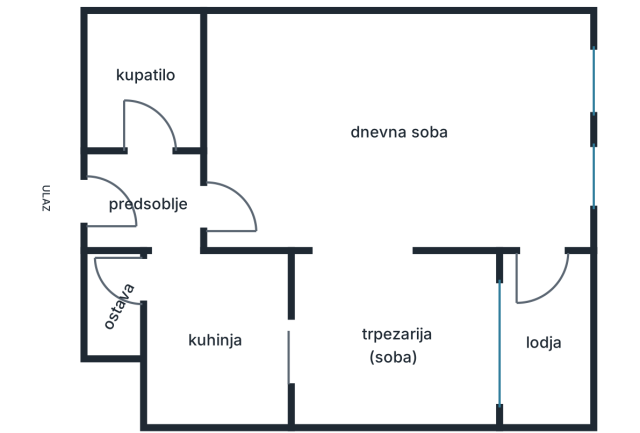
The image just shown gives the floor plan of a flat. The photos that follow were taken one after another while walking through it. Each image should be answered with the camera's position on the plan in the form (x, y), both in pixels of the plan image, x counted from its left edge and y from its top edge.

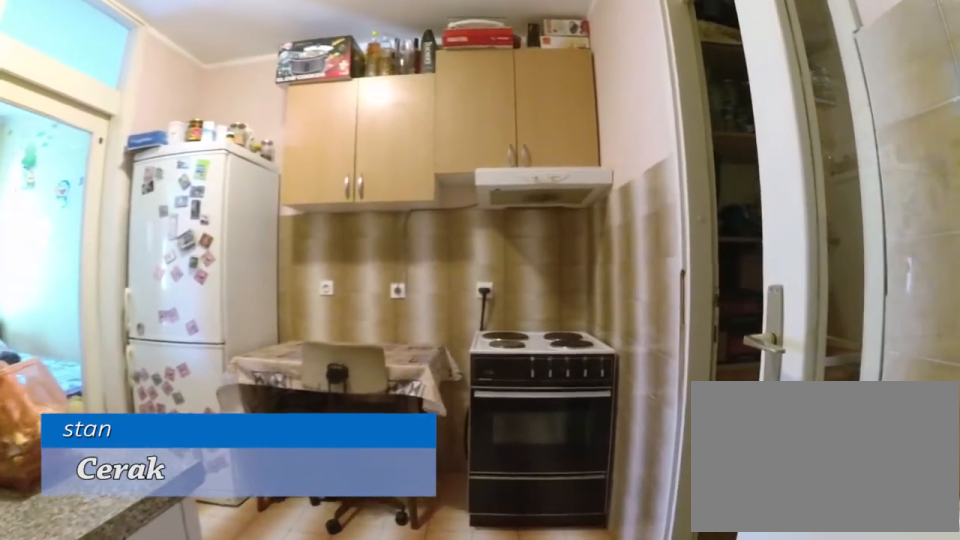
(175, 235)
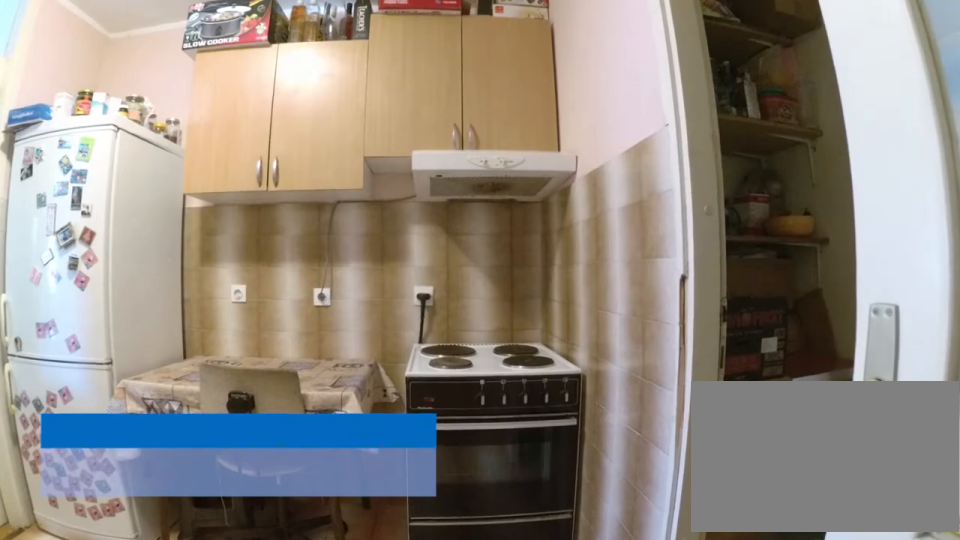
(172, 263)
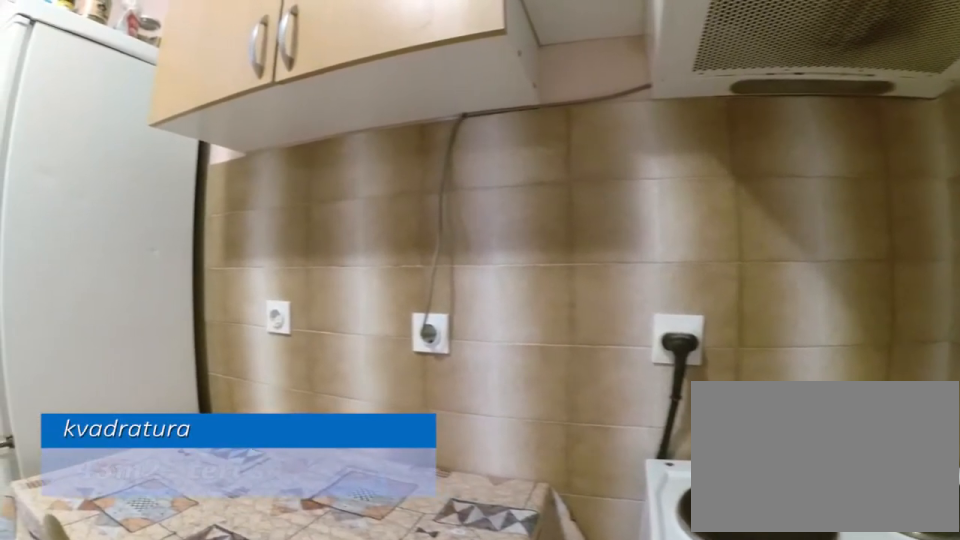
(161, 371)
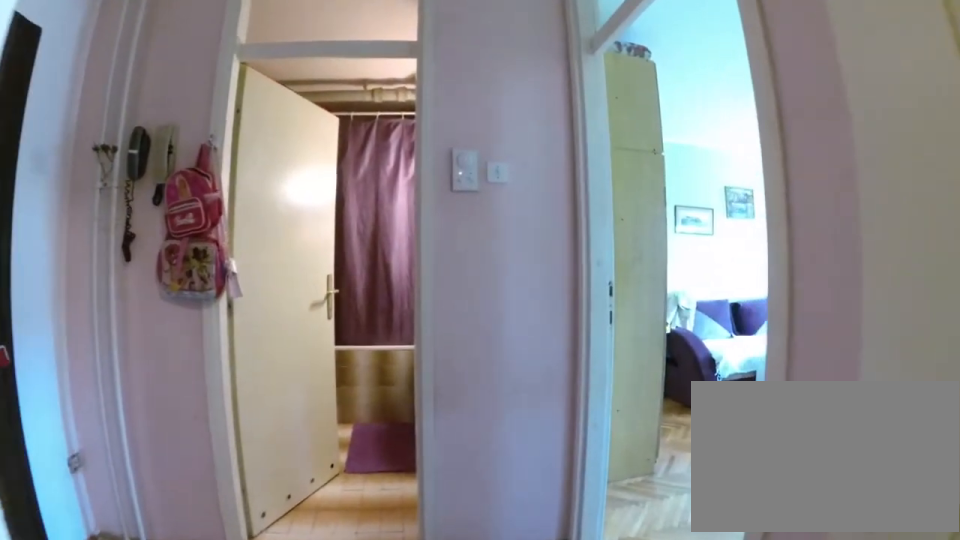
(169, 312)
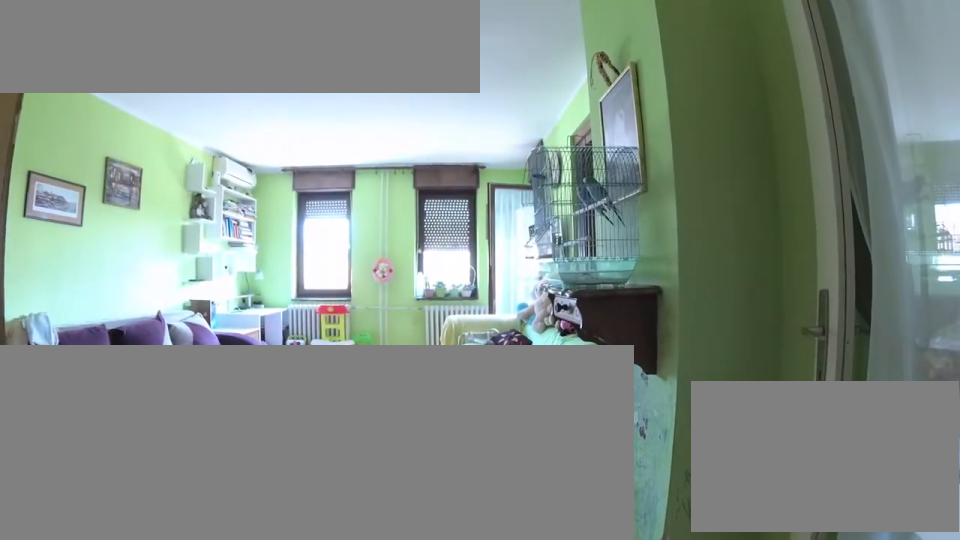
(220, 199)
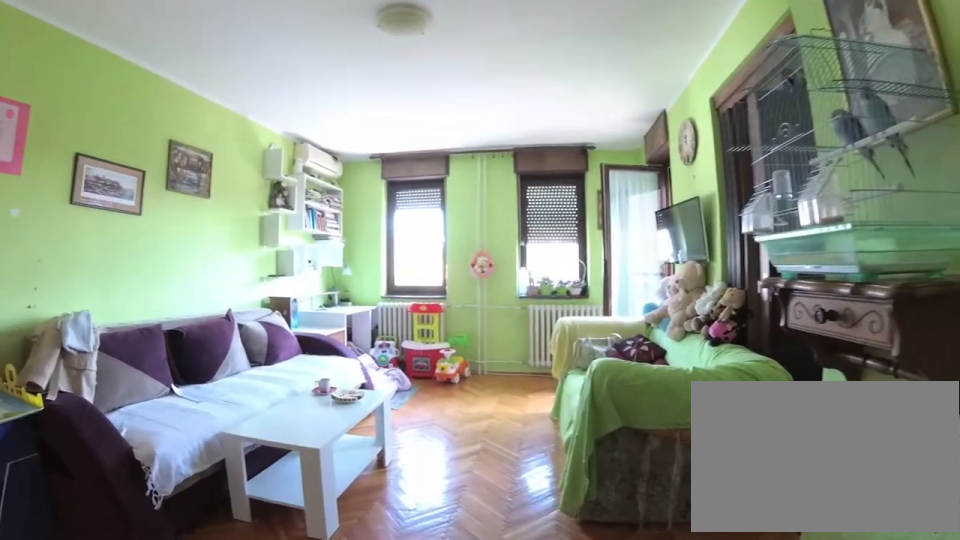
(236, 189)
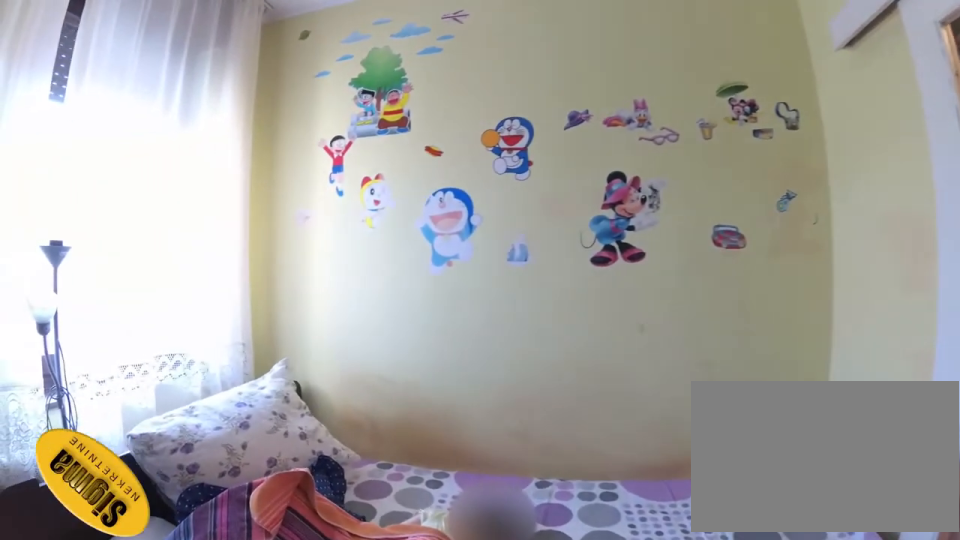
(388, 321)
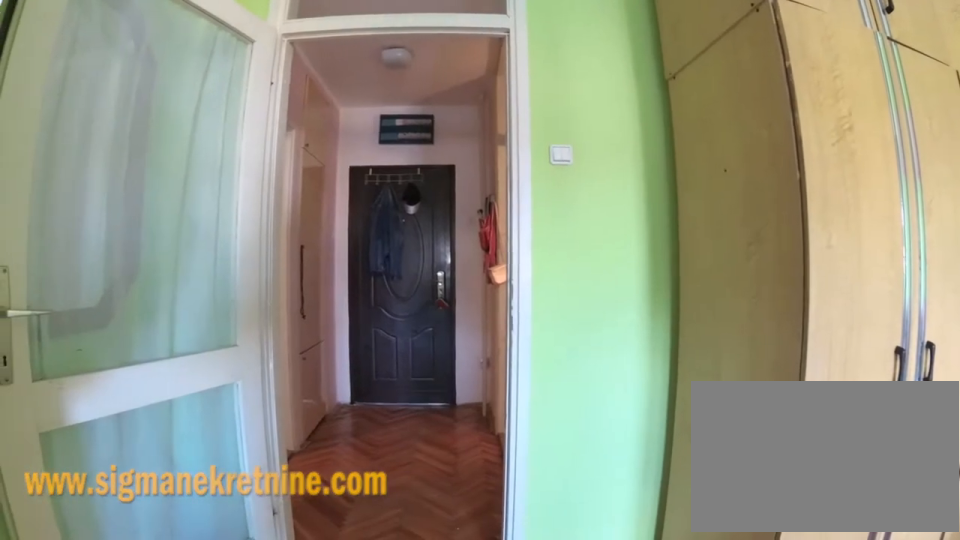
(383, 204)
